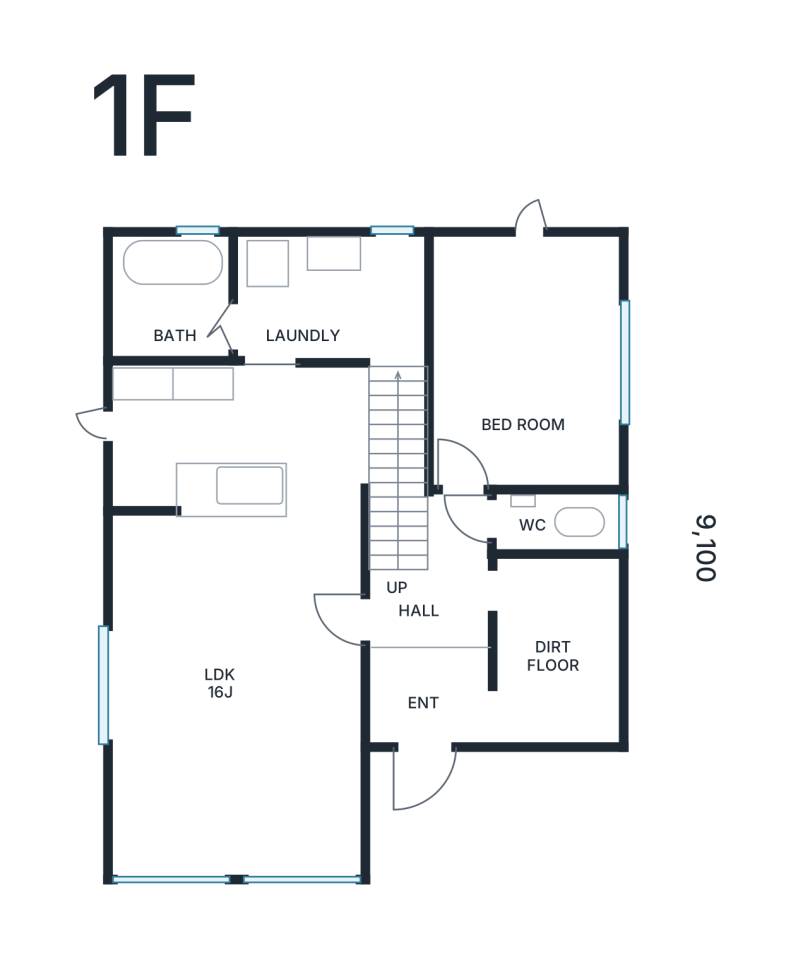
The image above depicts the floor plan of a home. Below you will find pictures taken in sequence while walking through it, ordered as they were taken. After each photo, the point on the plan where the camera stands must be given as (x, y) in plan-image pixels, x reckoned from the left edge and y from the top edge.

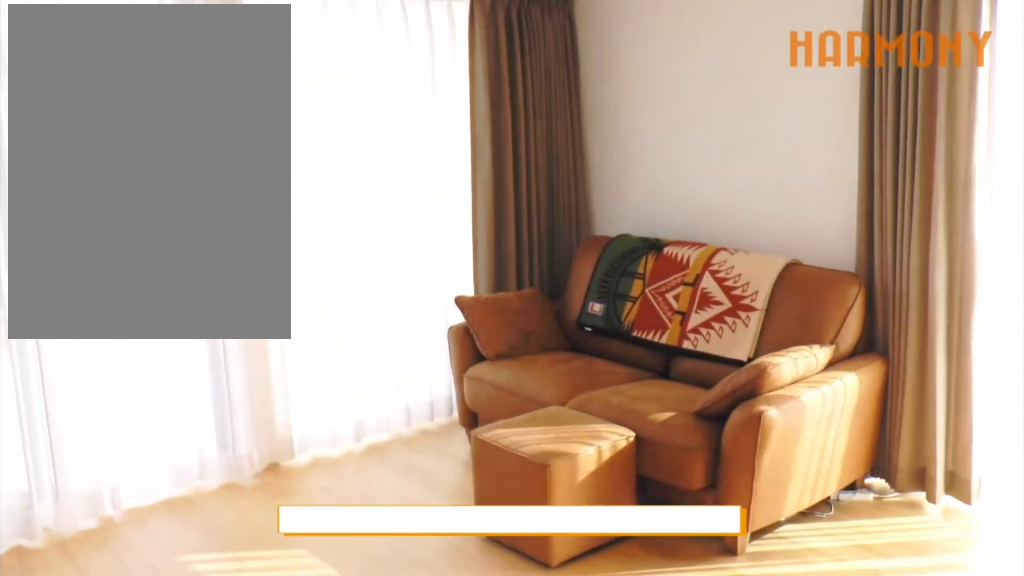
(291, 643)
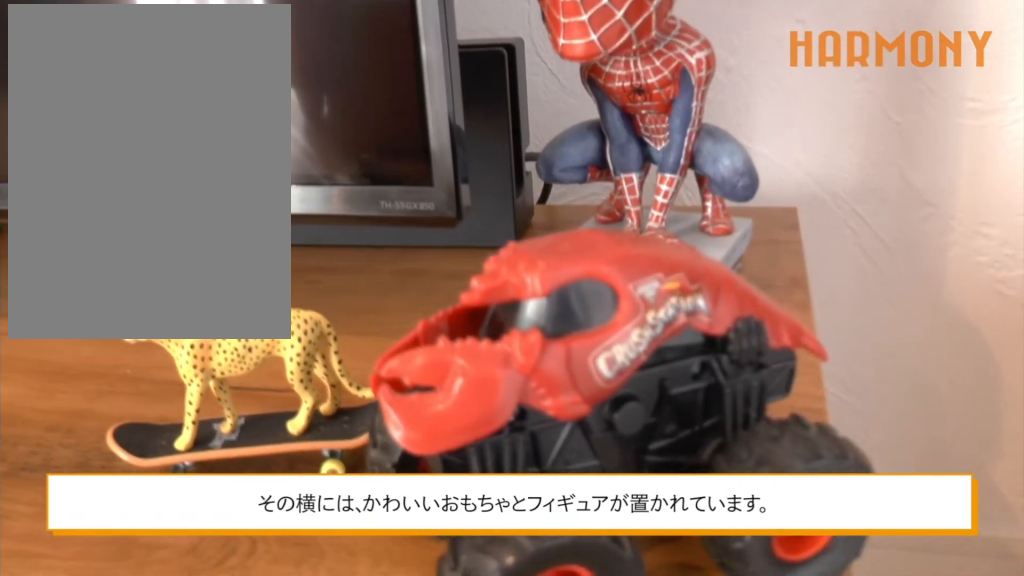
(209, 792)
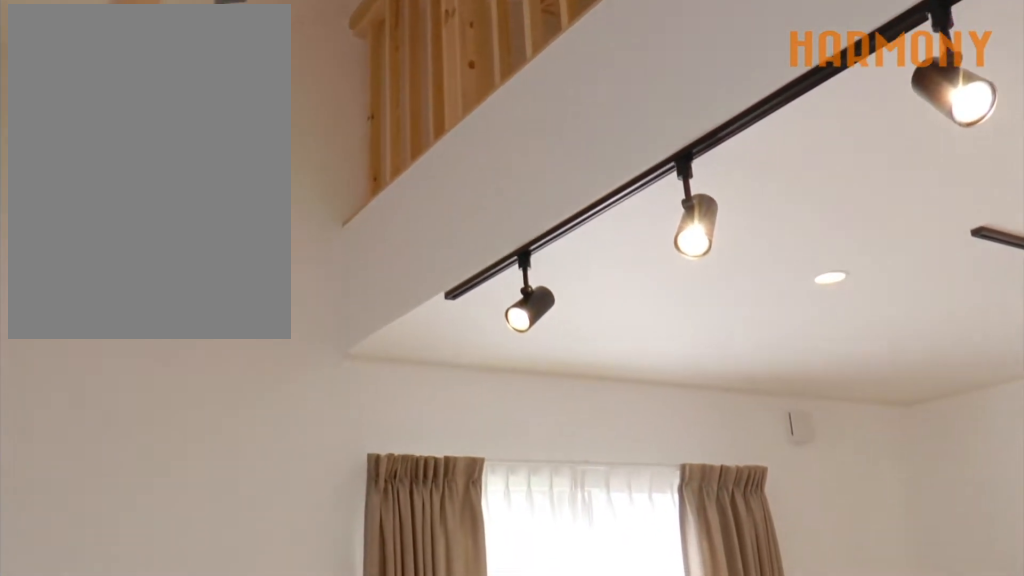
(209, 793)
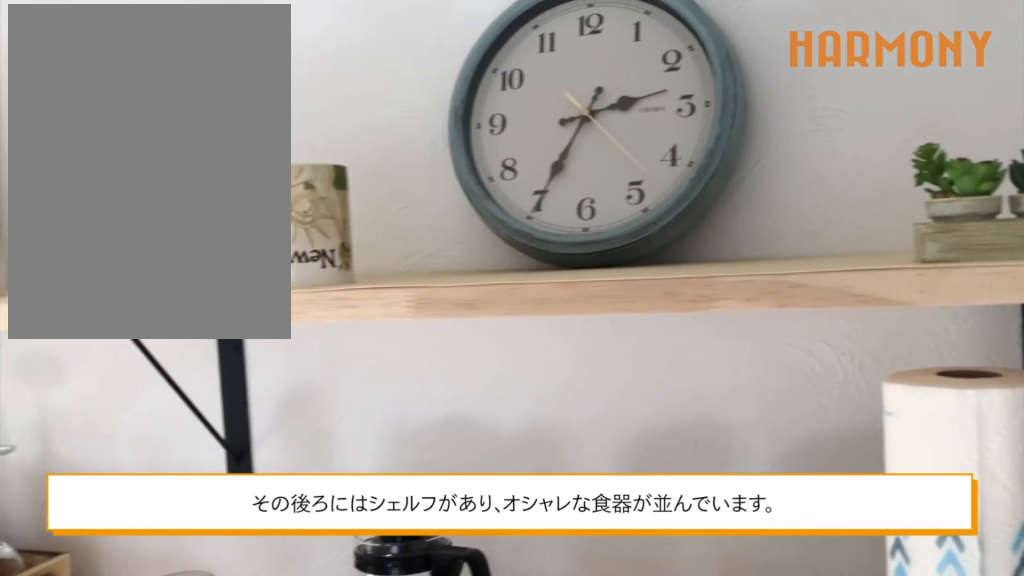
(217, 433)
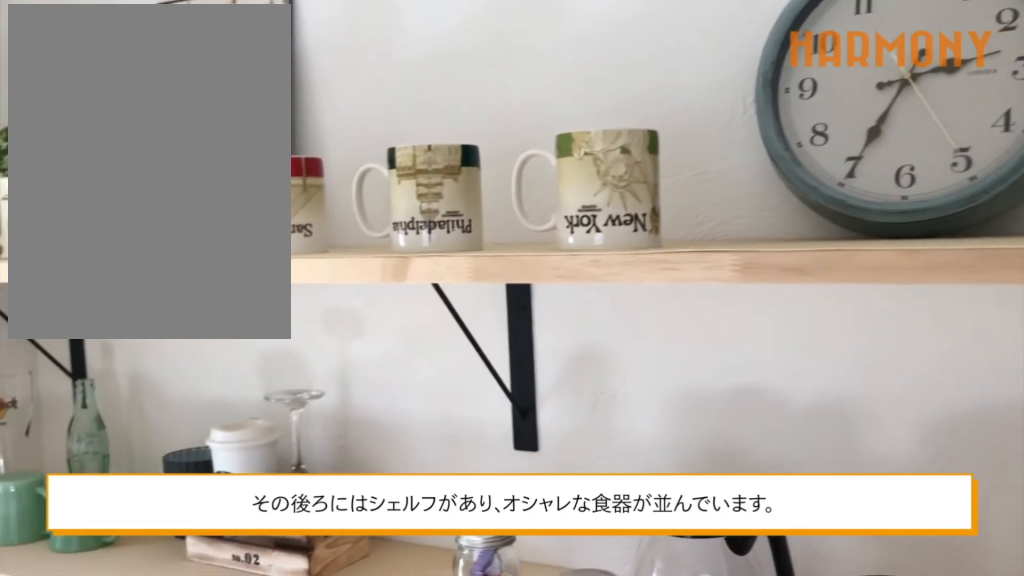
(217, 433)
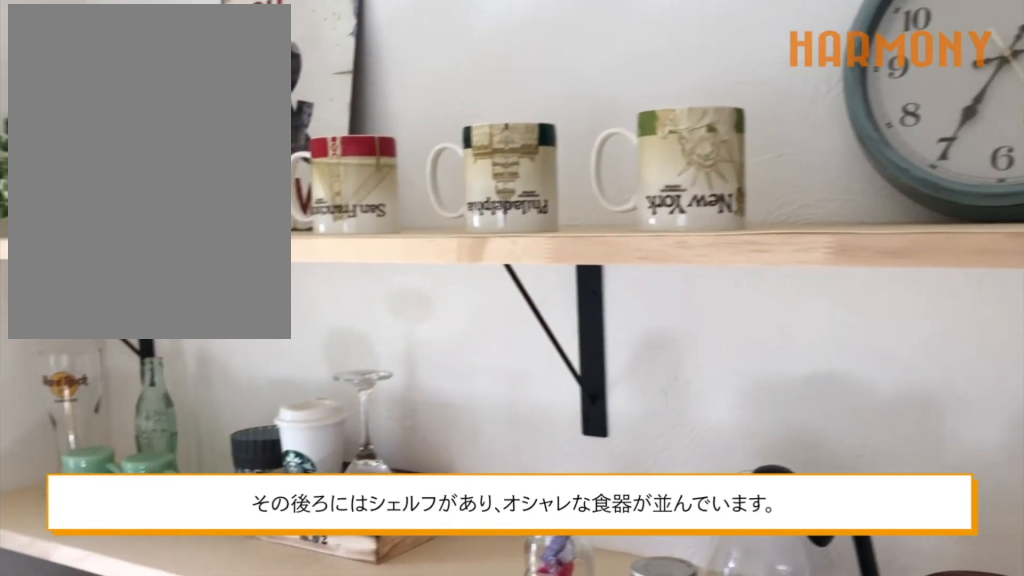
(217, 433)
